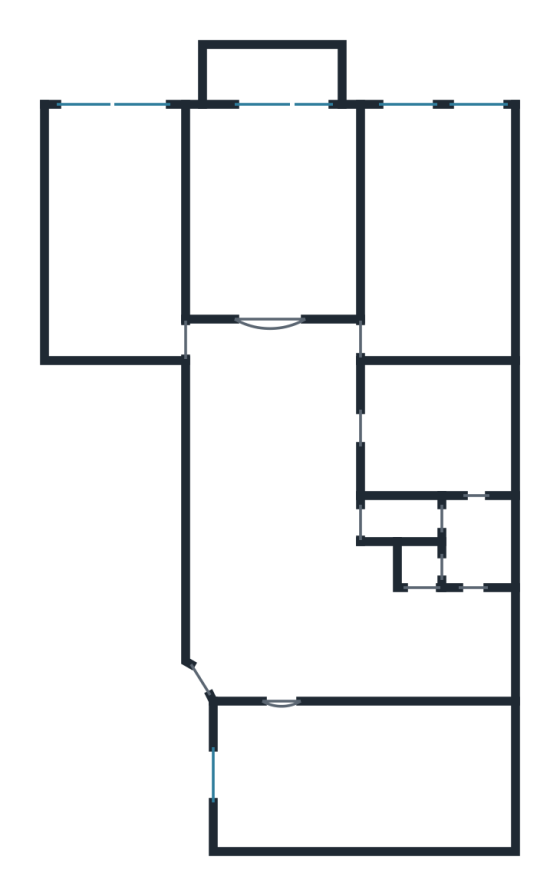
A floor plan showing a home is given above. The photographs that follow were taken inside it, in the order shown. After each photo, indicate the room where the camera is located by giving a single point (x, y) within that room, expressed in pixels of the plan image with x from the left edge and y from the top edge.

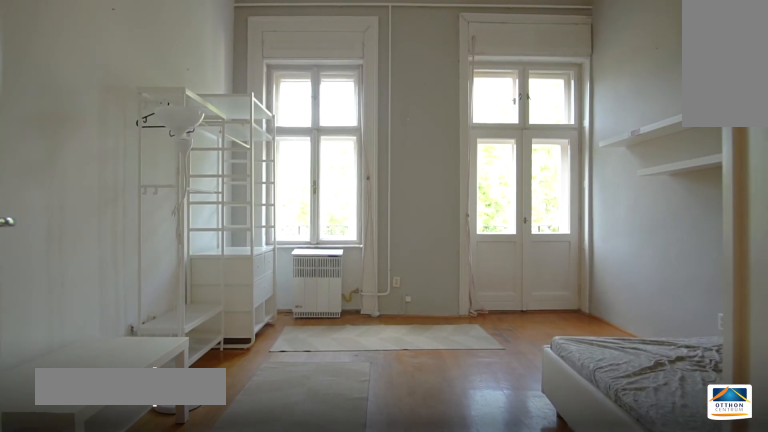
(281, 235)
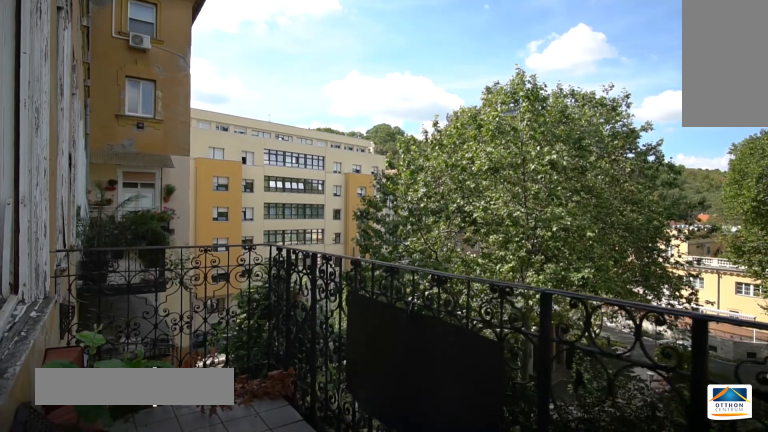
(276, 76)
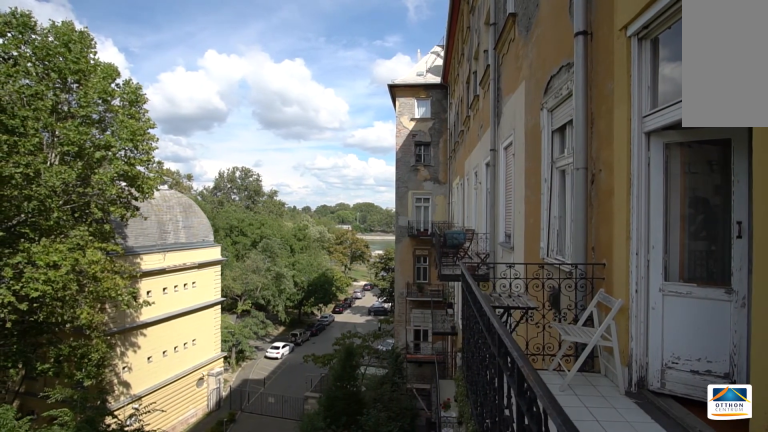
(275, 76)
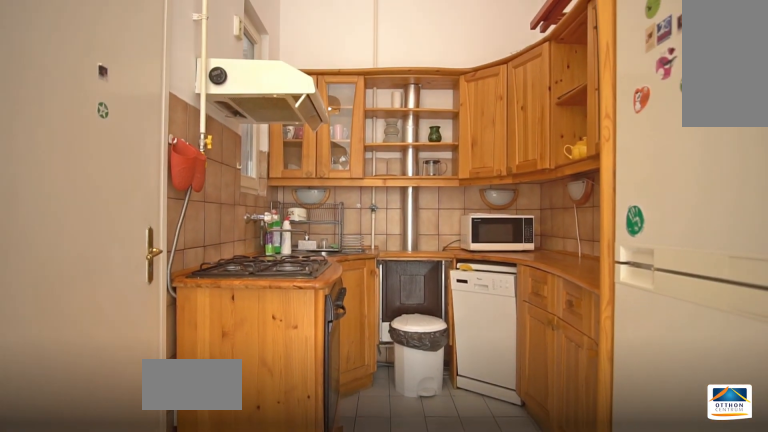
(483, 651)
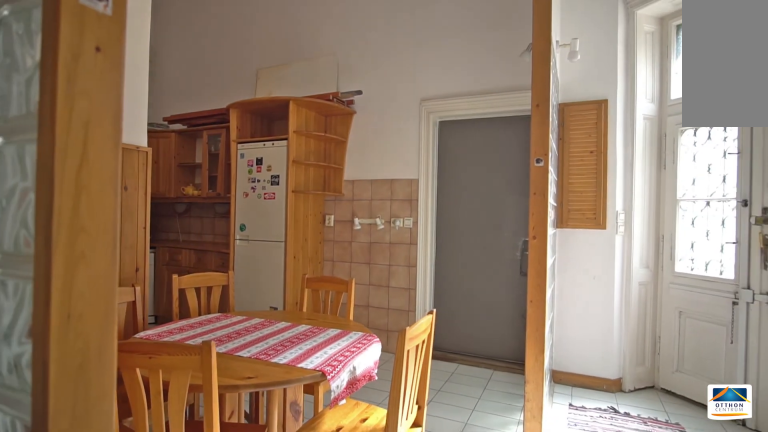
(343, 650)
